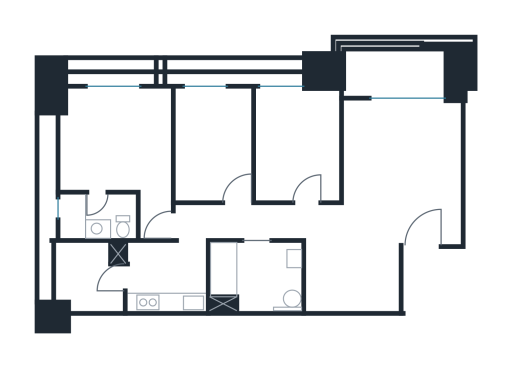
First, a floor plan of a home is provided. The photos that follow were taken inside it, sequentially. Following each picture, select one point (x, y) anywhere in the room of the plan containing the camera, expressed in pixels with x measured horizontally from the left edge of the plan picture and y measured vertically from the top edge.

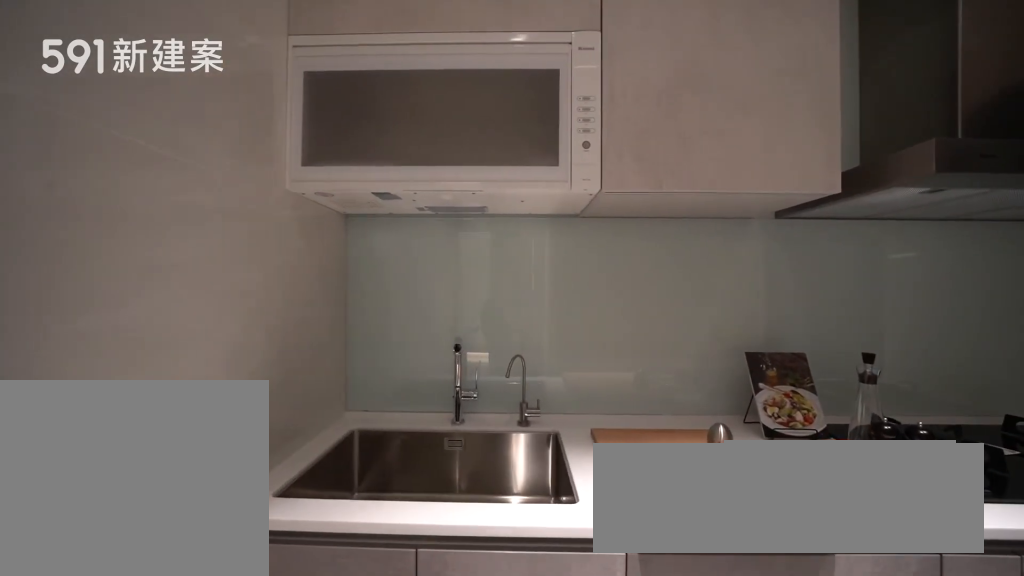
(164, 279)
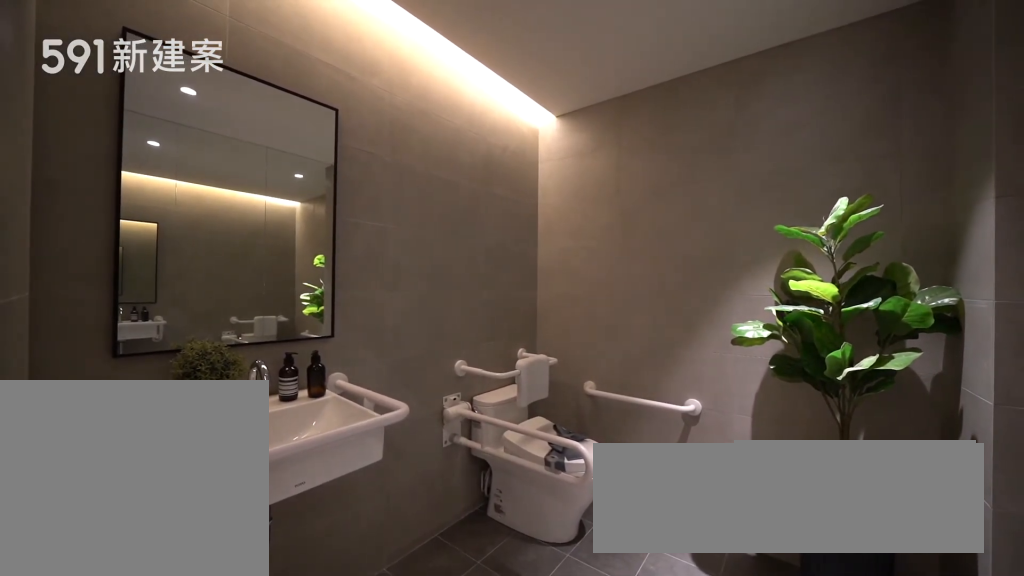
(255, 278)
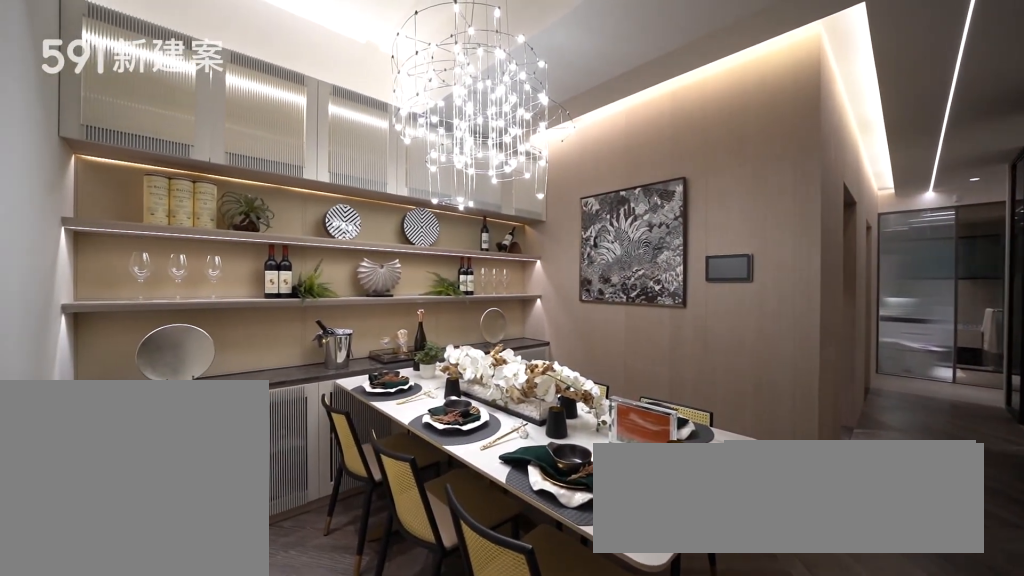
(351, 260)
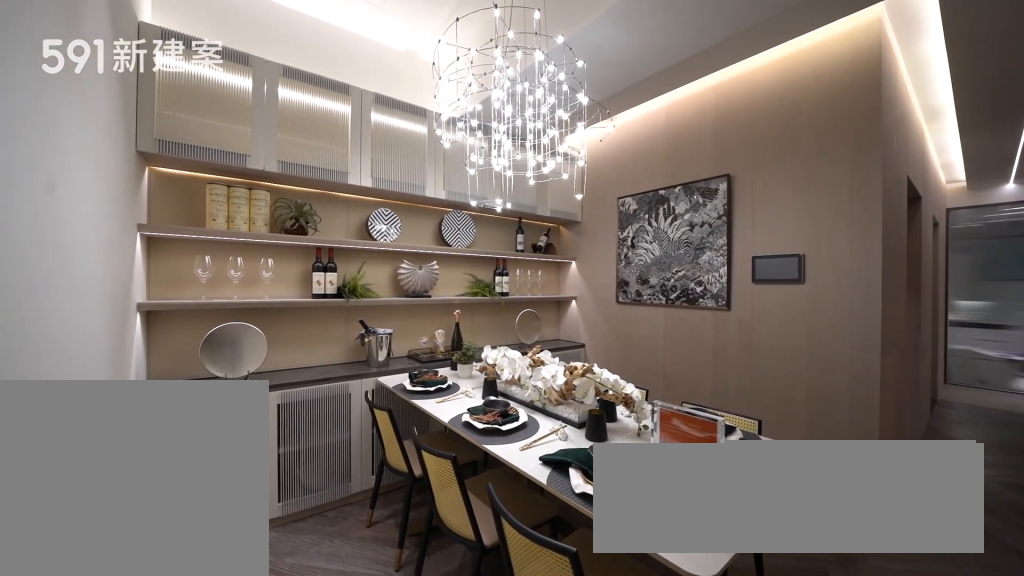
(351, 260)
